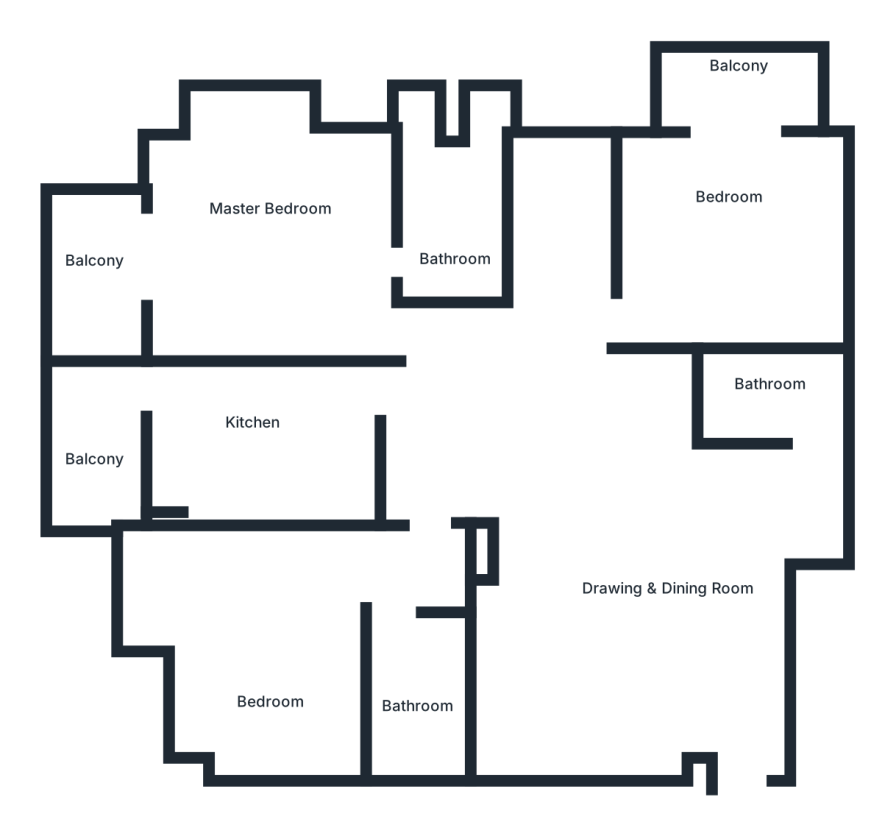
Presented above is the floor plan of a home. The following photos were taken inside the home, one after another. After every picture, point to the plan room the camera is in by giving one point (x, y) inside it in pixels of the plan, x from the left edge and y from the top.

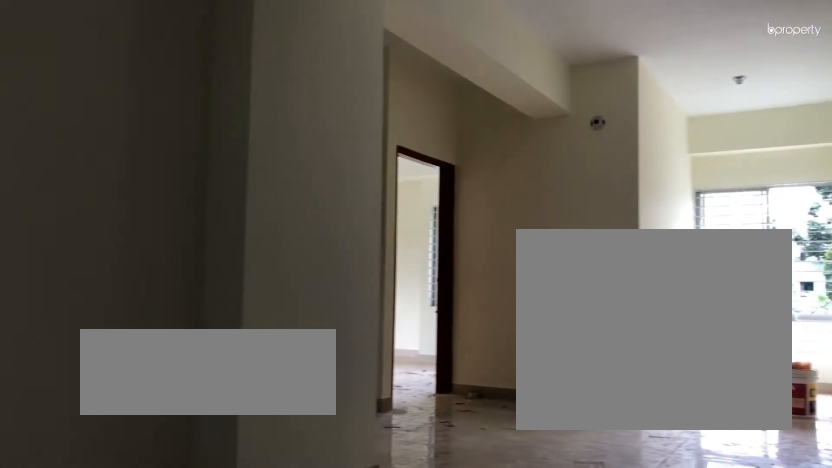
(577, 492)
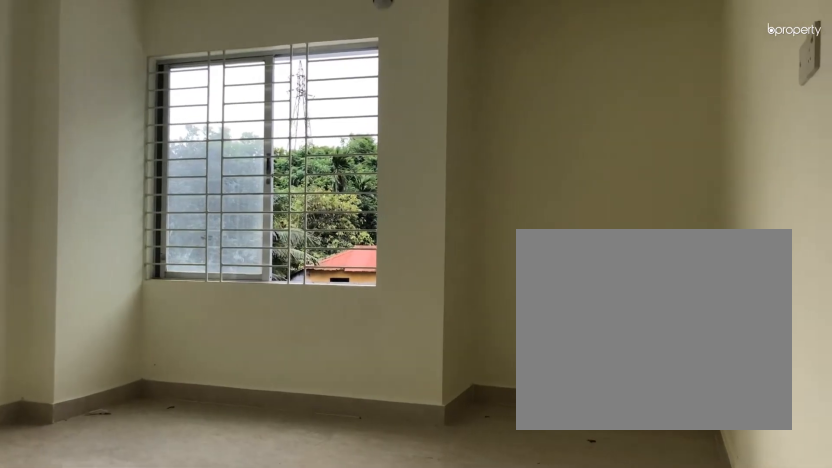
(270, 636)
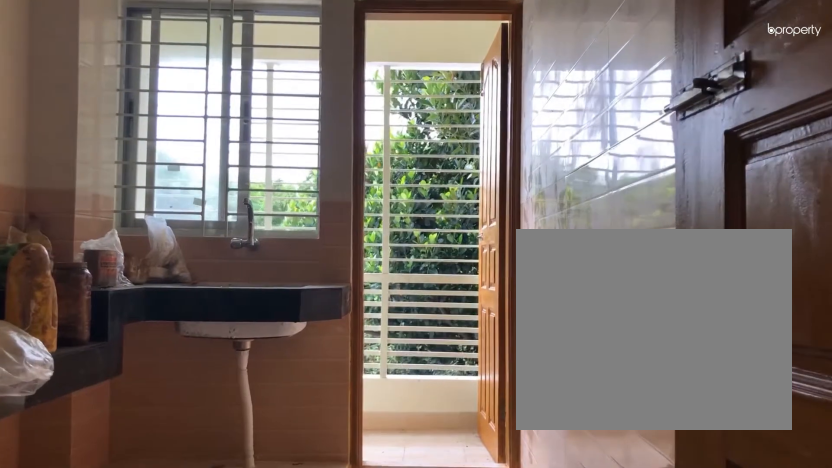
(257, 429)
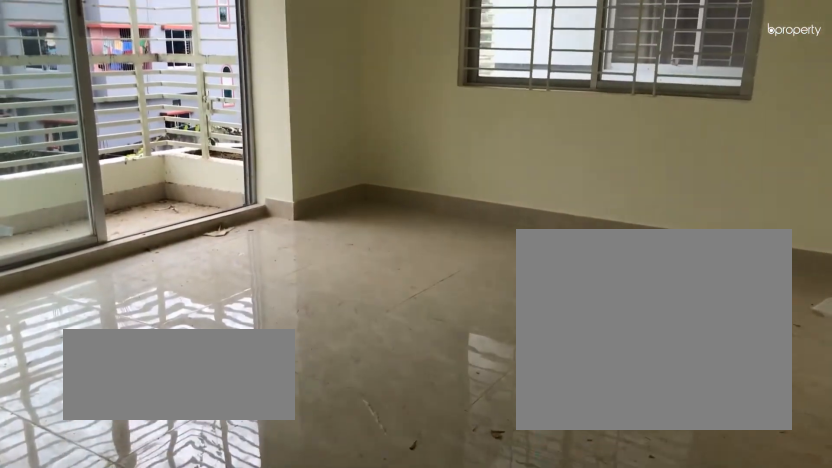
(725, 225)
